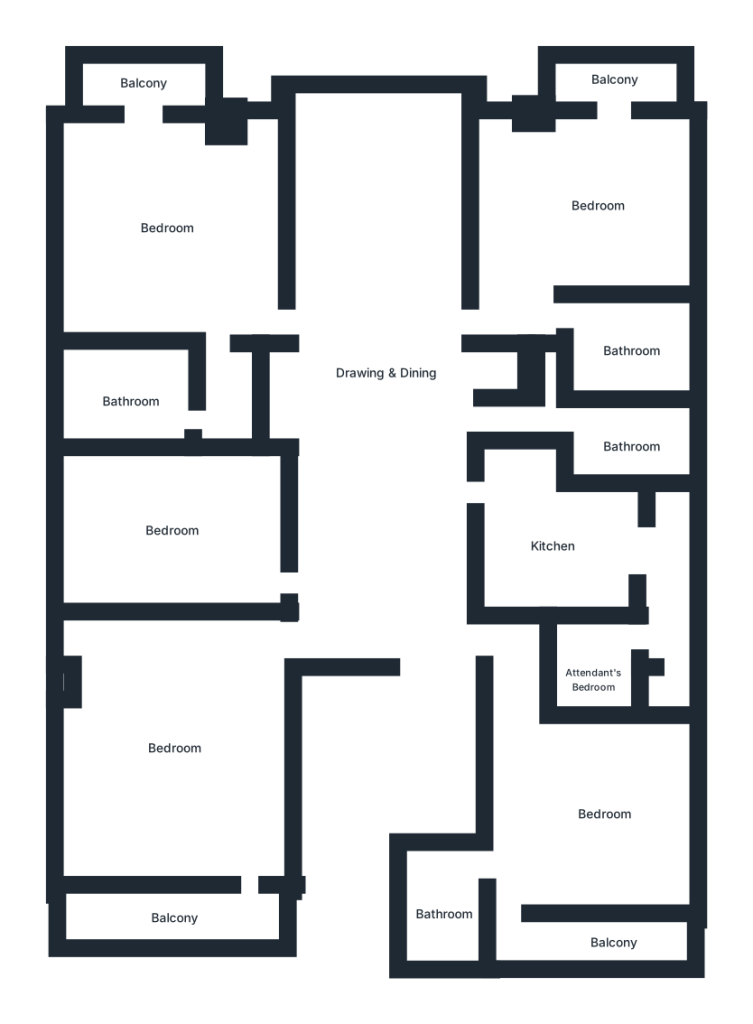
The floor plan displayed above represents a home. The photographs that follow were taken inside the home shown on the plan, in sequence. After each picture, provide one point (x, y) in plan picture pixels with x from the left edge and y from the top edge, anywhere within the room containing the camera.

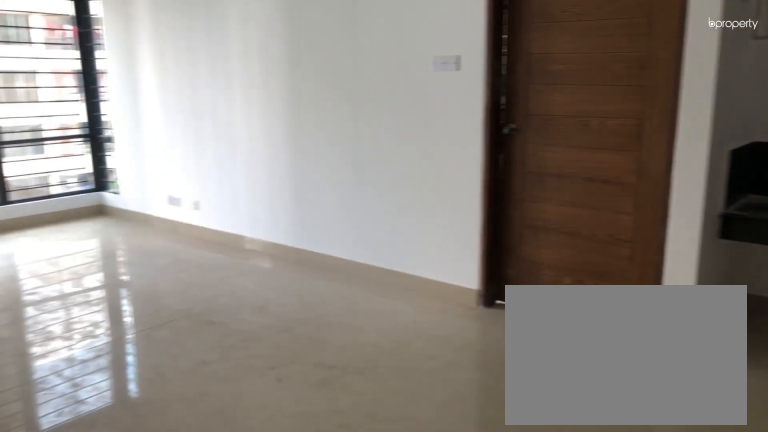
(380, 416)
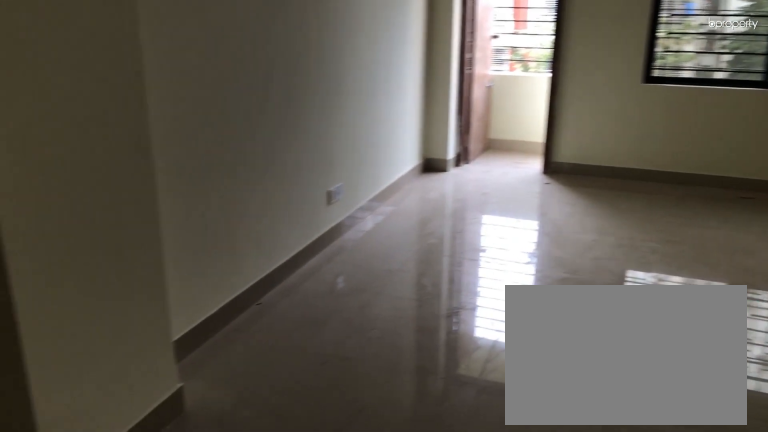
(174, 742)
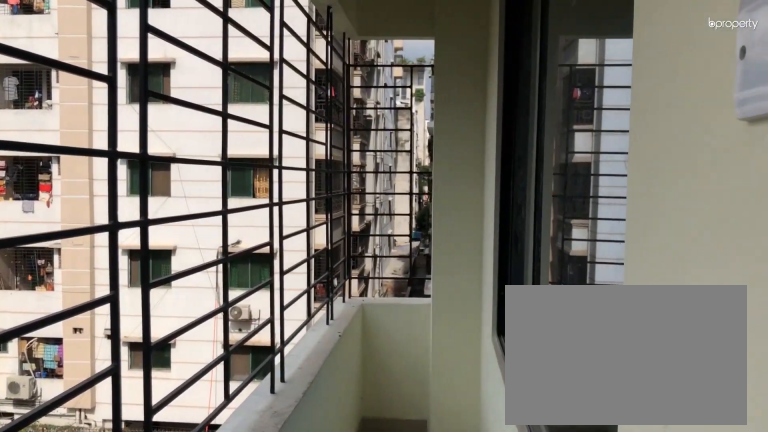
(169, 911)
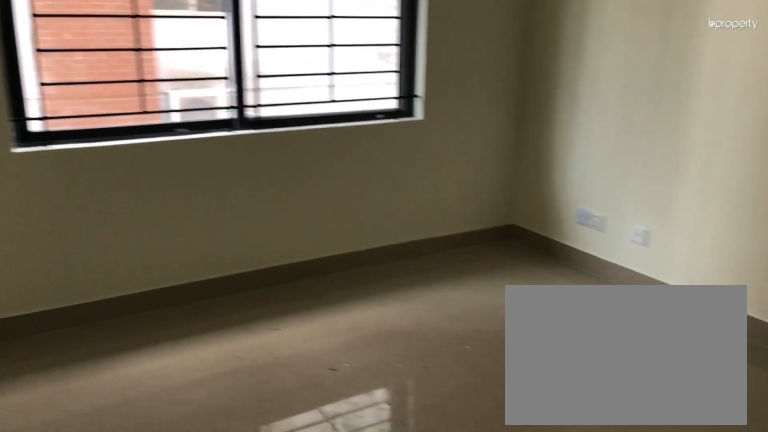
(169, 531)
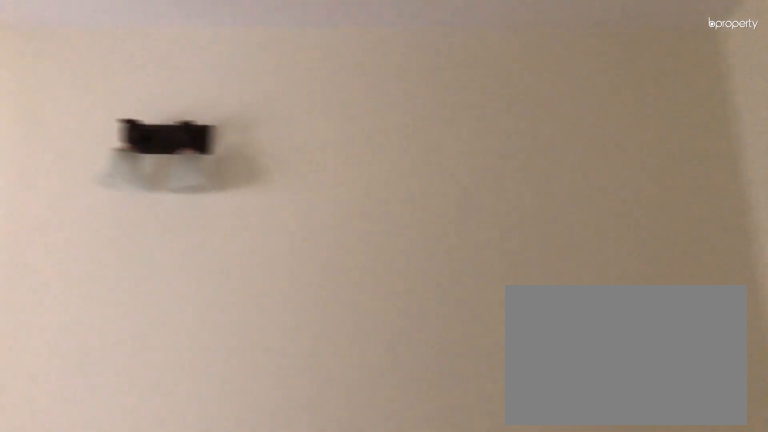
(169, 531)
